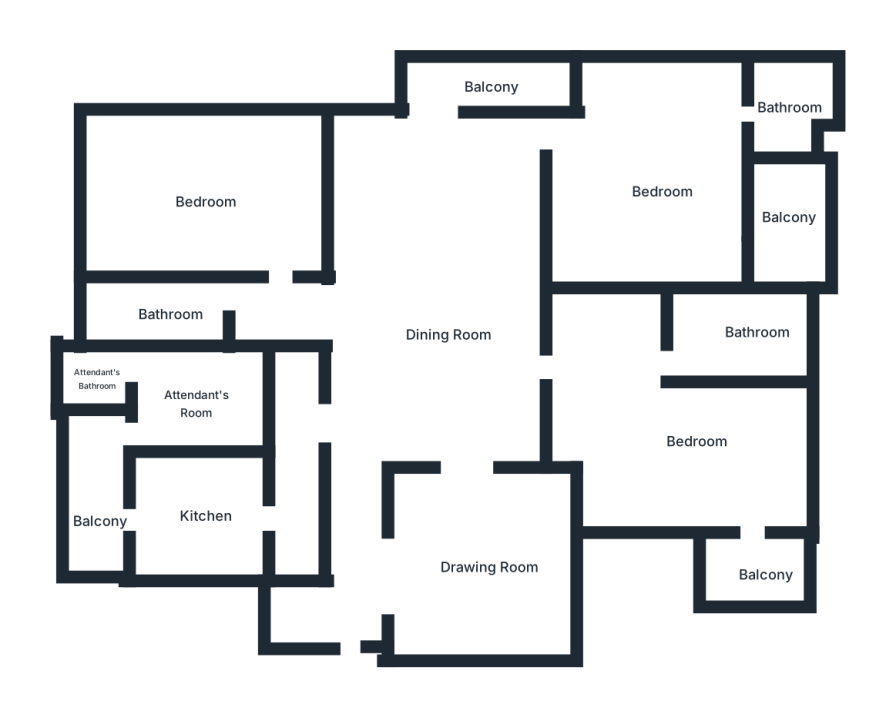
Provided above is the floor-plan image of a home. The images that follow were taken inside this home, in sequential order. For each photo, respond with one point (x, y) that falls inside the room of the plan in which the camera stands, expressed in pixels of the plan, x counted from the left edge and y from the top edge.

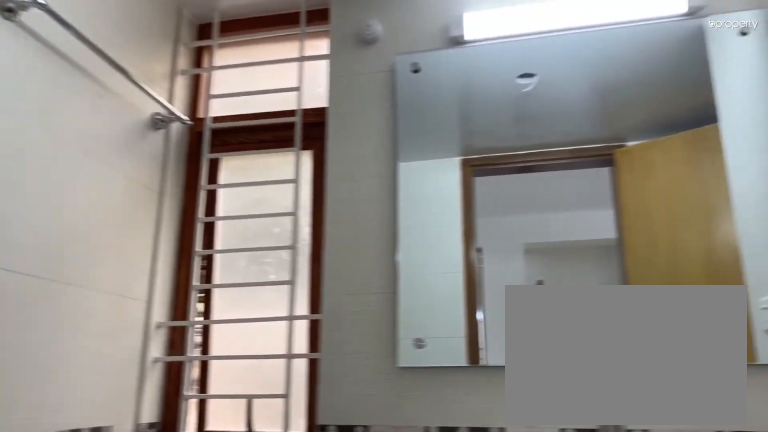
(792, 112)
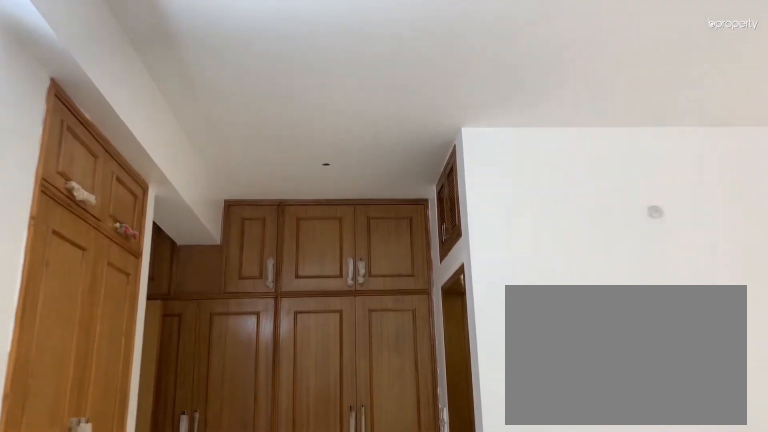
(698, 439)
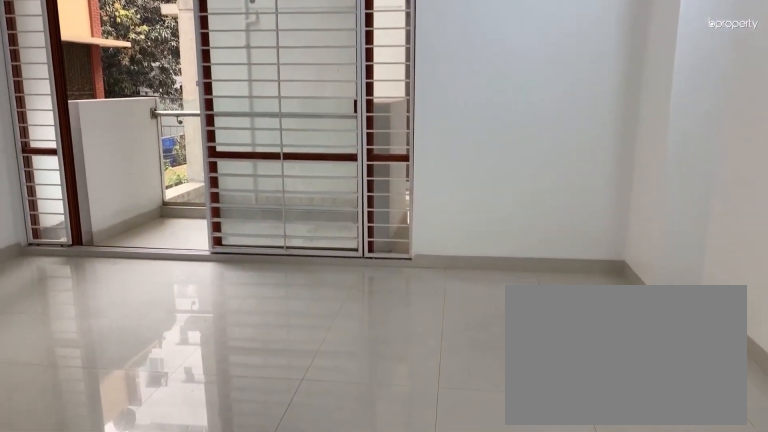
(698, 439)
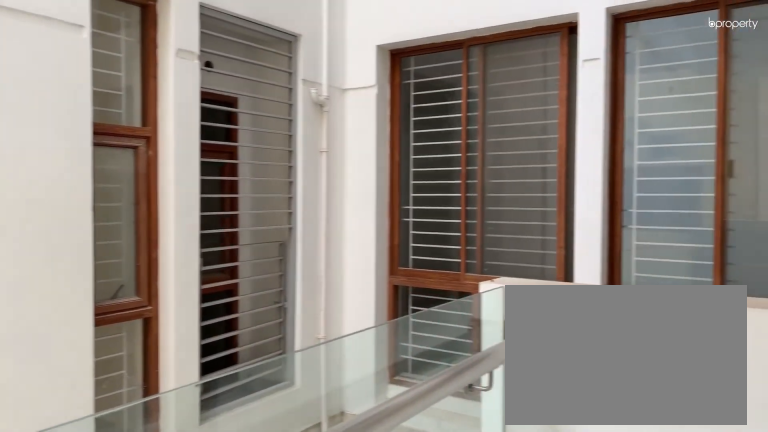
(760, 569)
